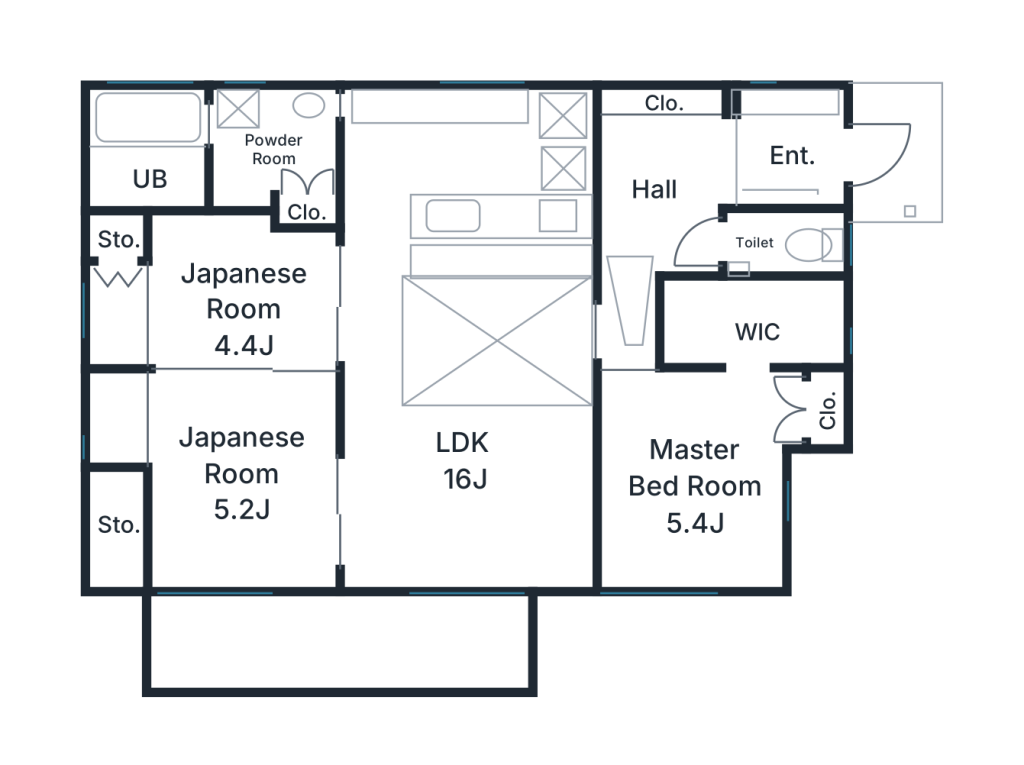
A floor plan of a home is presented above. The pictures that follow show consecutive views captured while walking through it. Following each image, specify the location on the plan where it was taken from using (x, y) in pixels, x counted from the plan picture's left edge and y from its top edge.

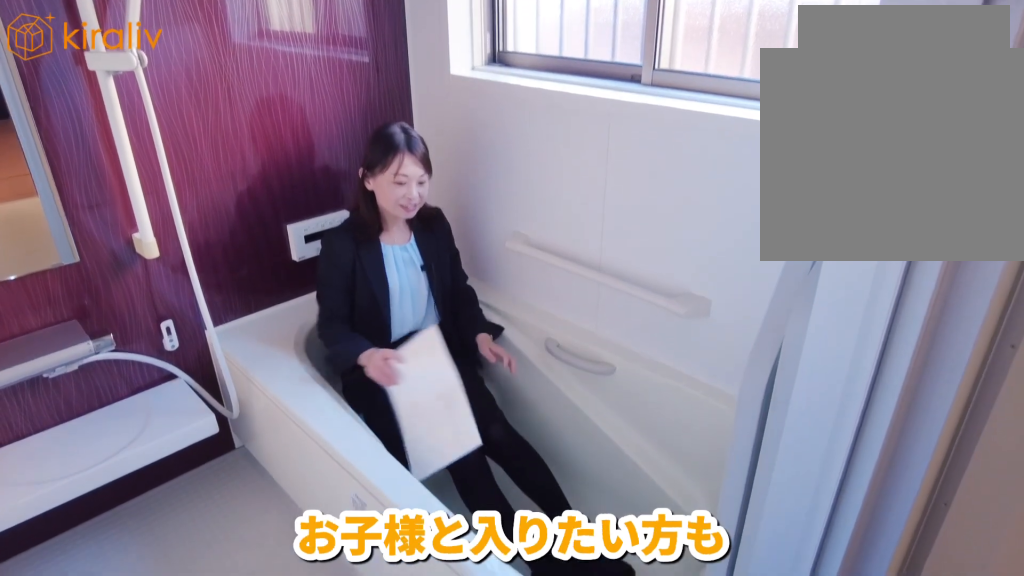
(156, 182)
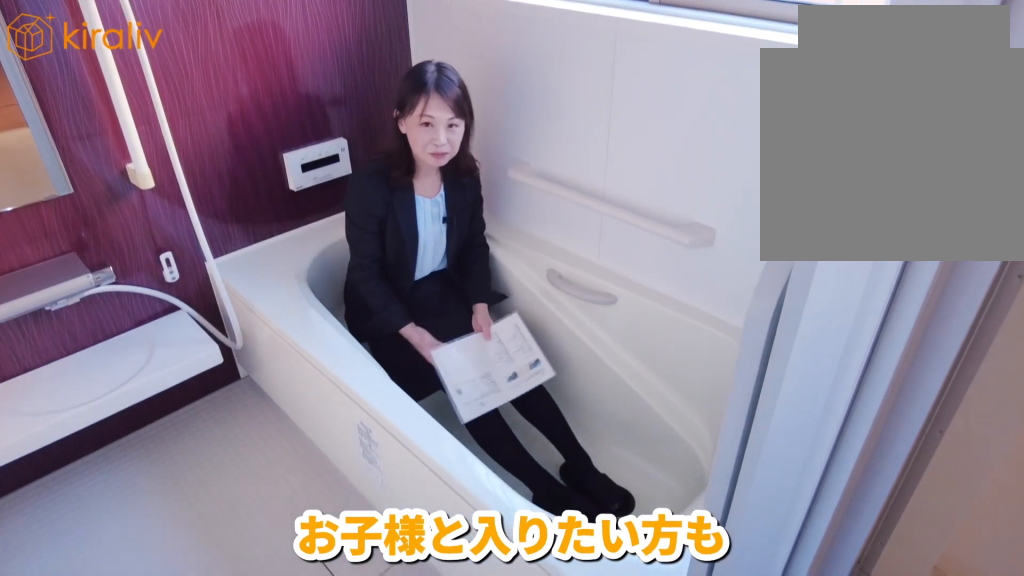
(156, 182)
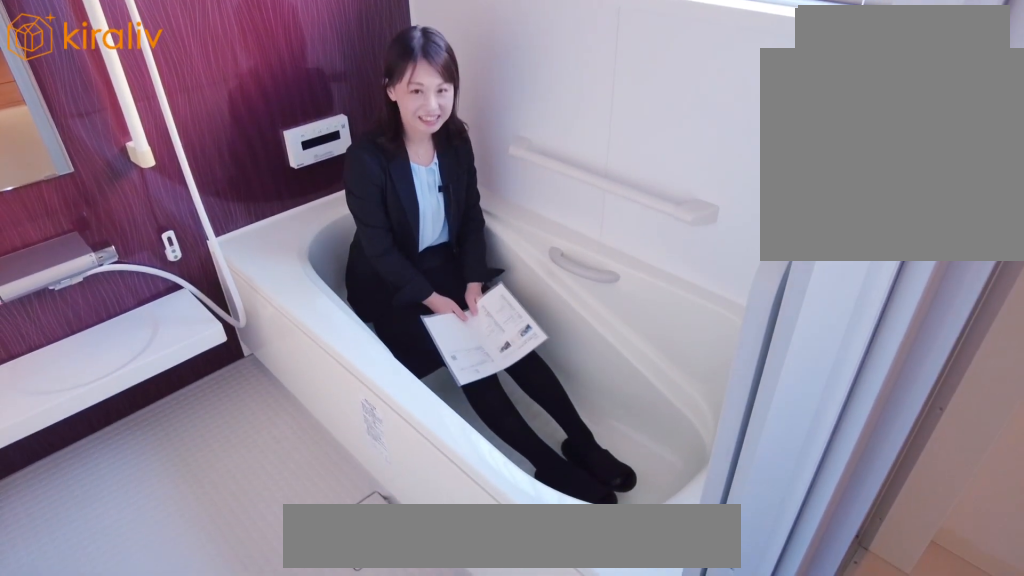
(158, 182)
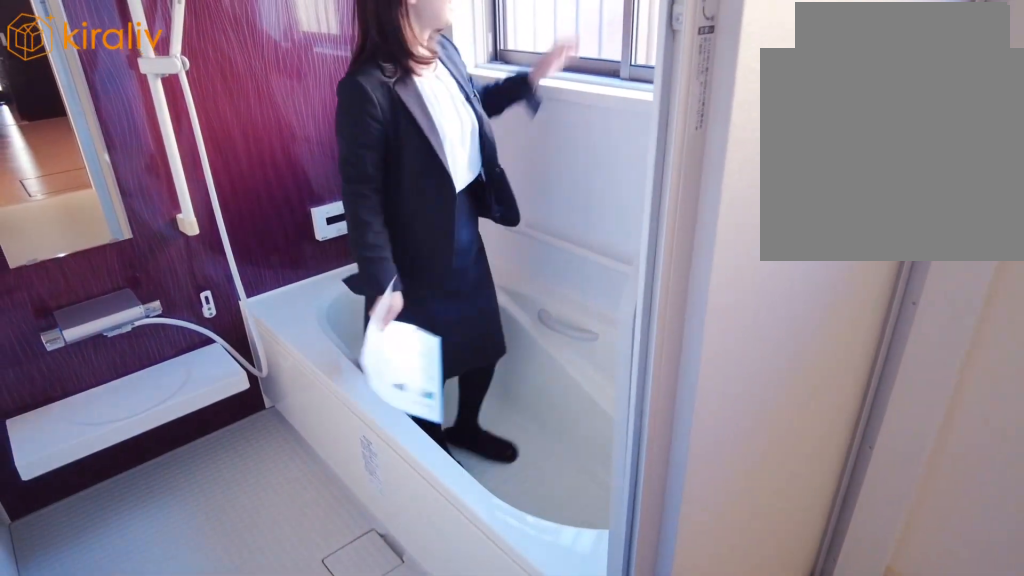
(158, 179)
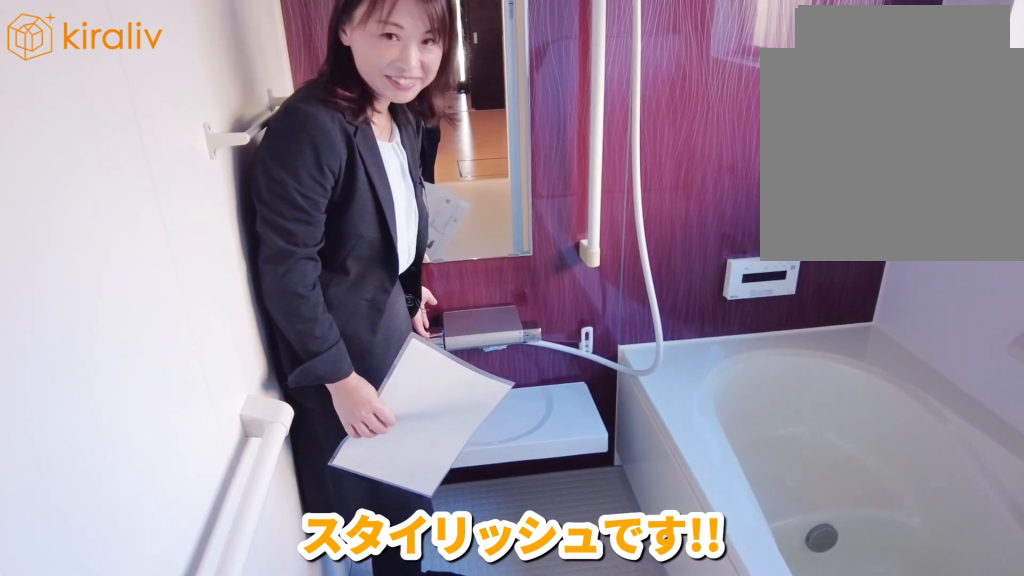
(156, 179)
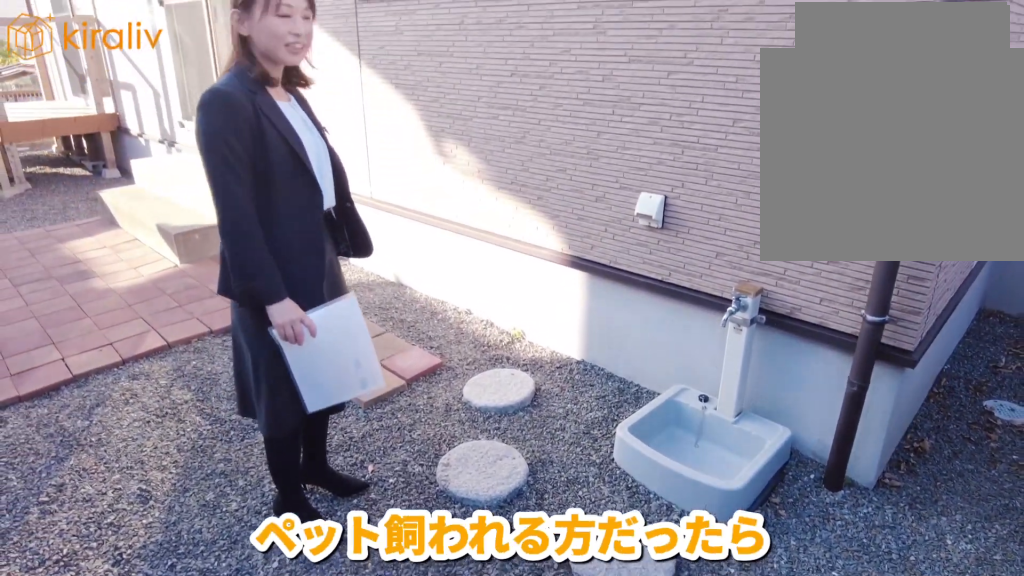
(744, 598)
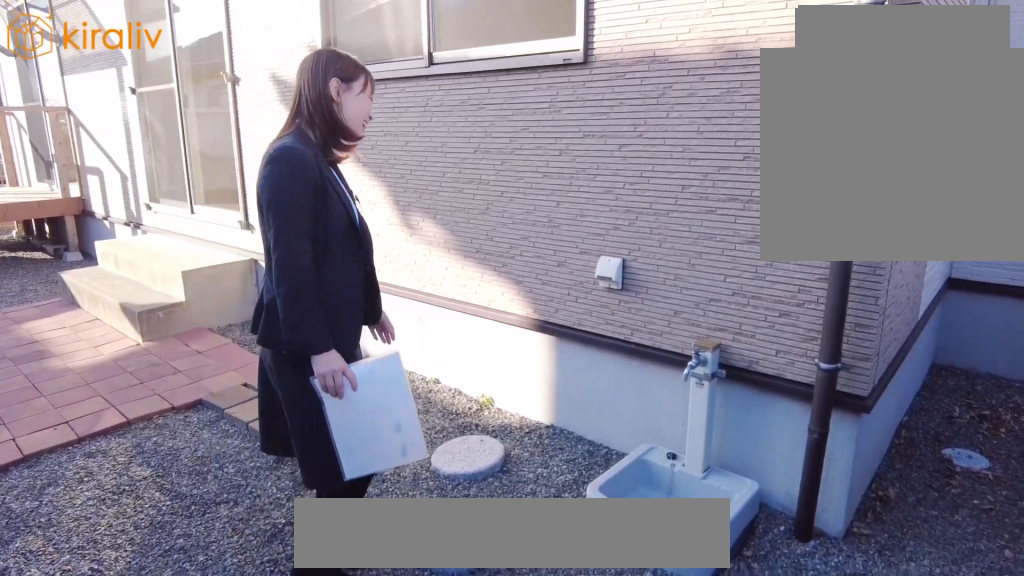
(735, 598)
